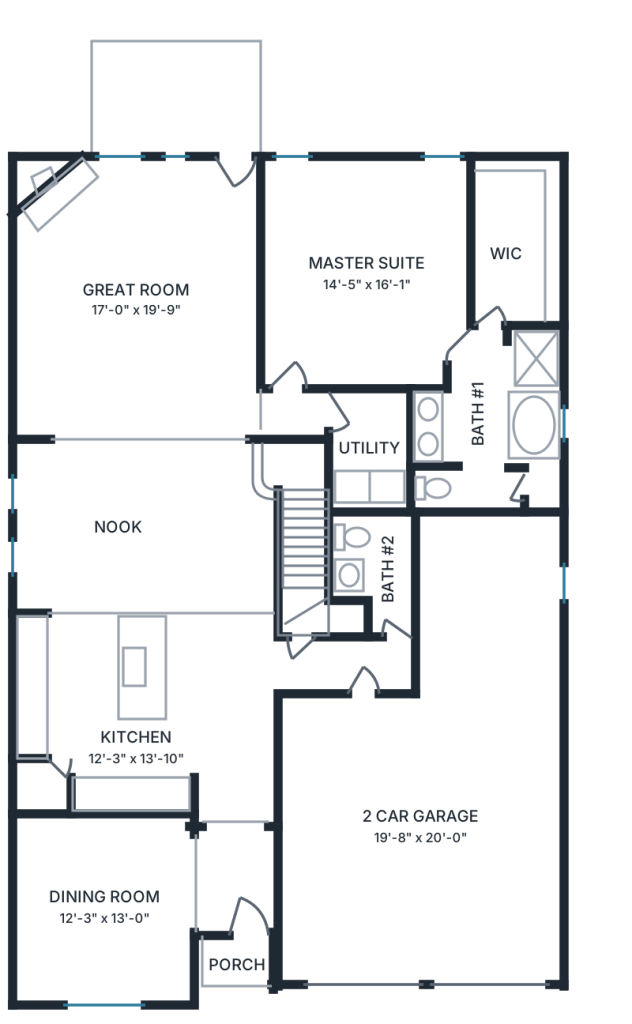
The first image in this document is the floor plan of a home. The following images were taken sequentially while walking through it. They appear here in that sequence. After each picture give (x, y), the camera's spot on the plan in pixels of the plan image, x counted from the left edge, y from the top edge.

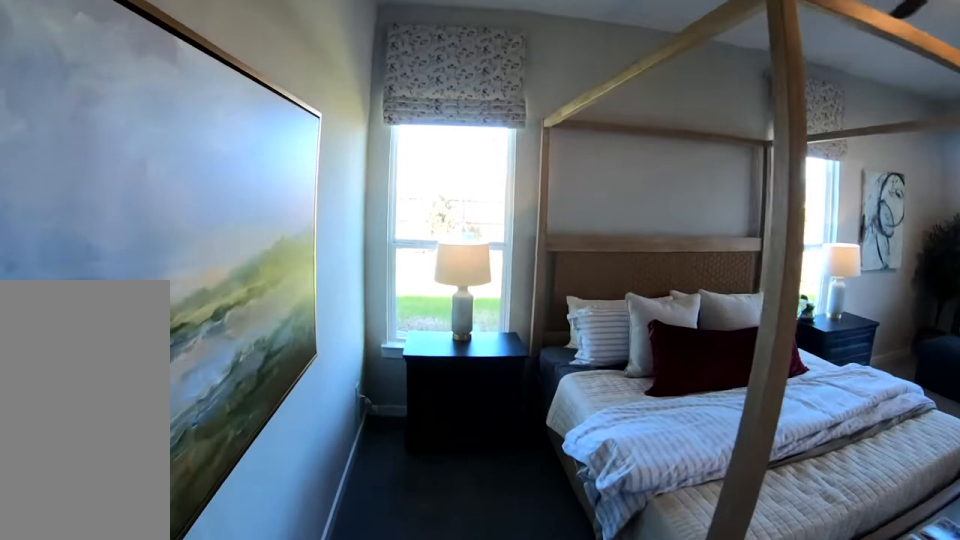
(289, 403)
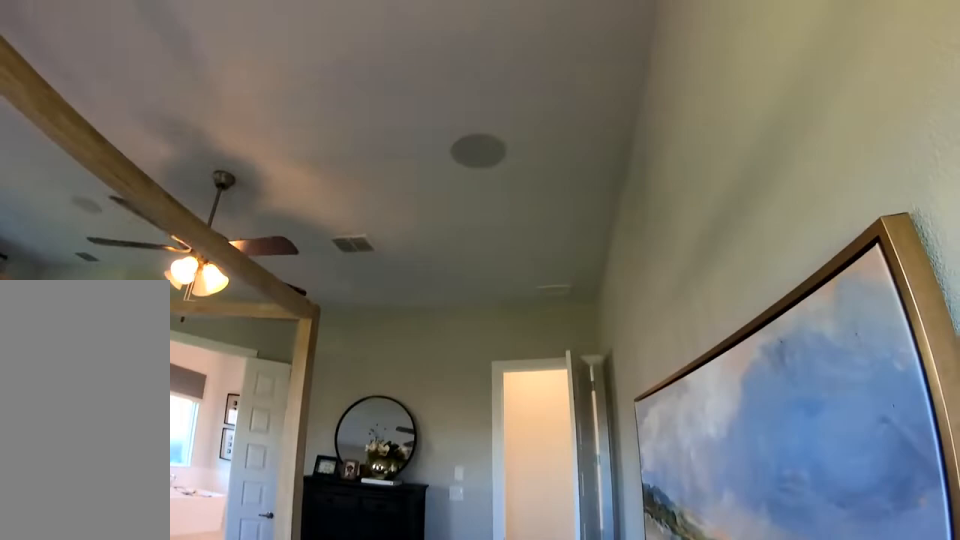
(289, 218)
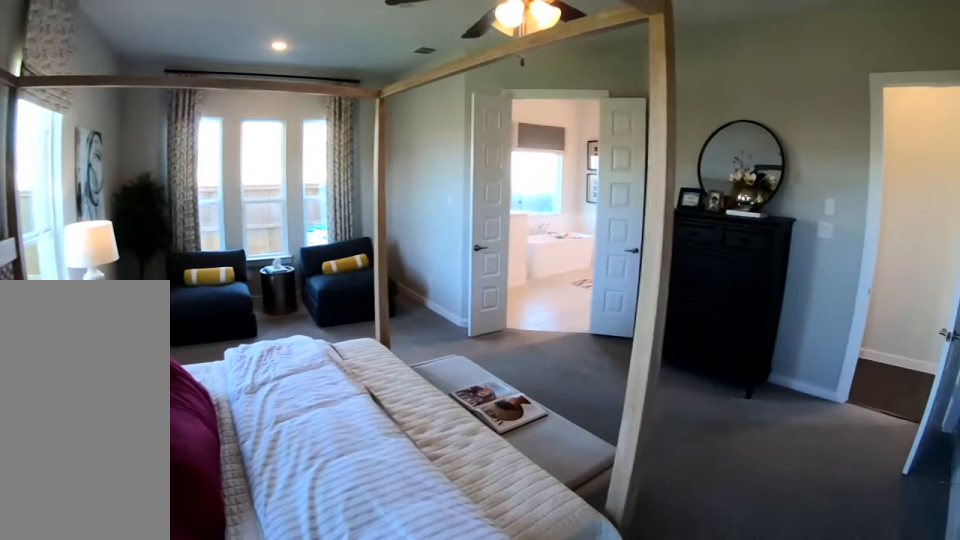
(289, 283)
